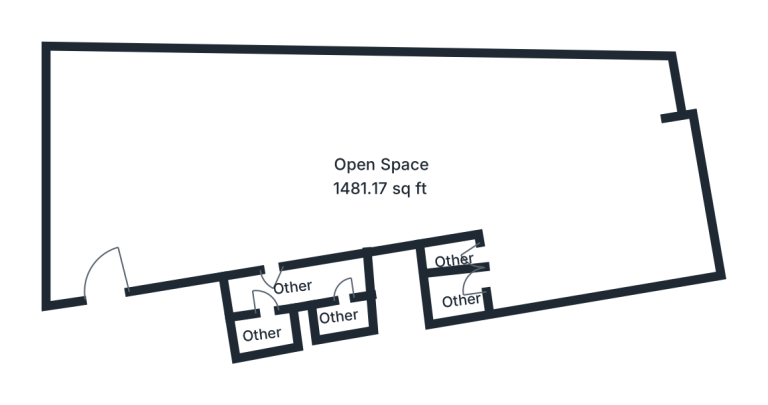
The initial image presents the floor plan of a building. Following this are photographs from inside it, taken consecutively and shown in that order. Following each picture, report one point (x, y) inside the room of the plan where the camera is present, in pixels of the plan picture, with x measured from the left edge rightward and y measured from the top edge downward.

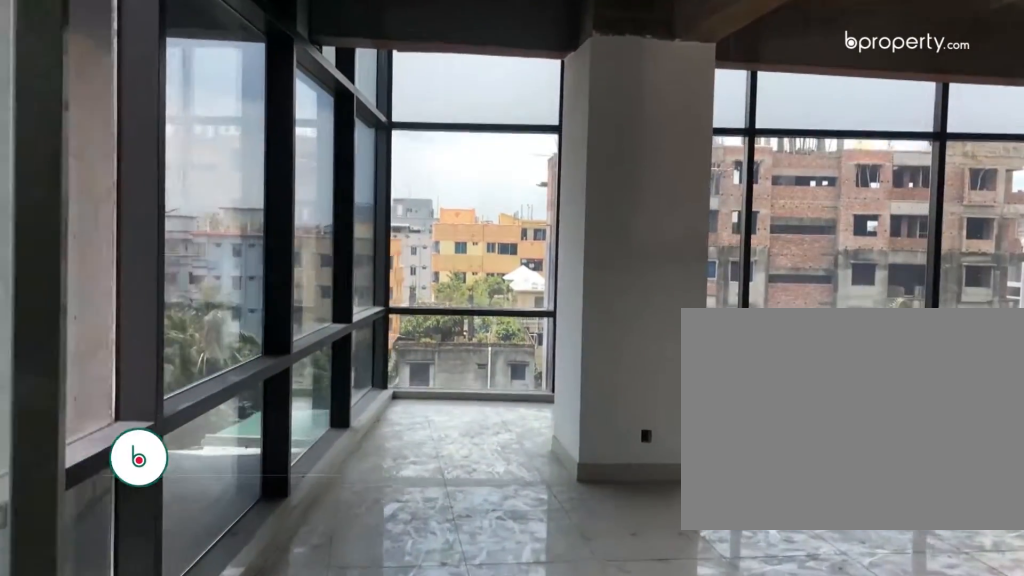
(109, 230)
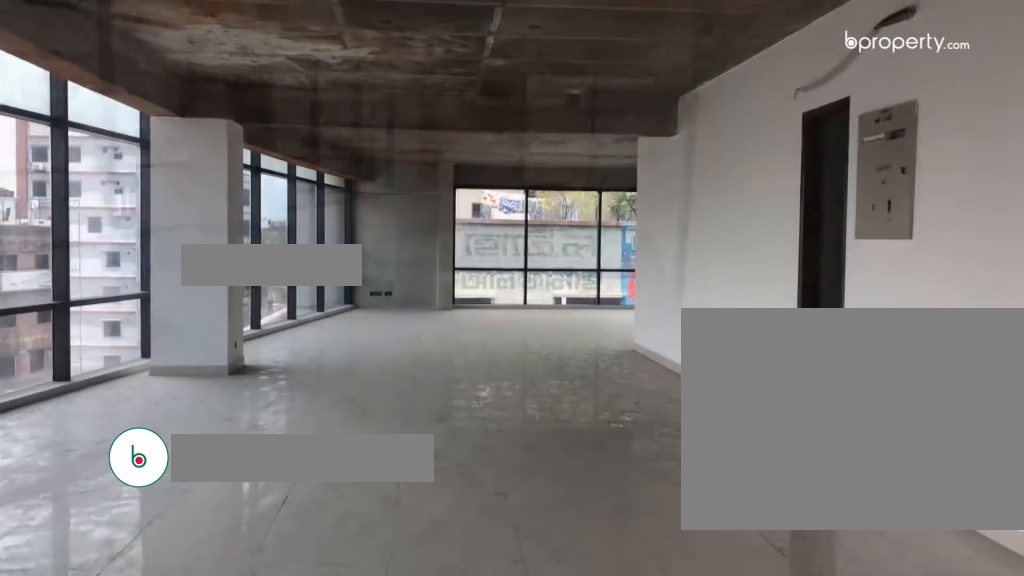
(140, 176)
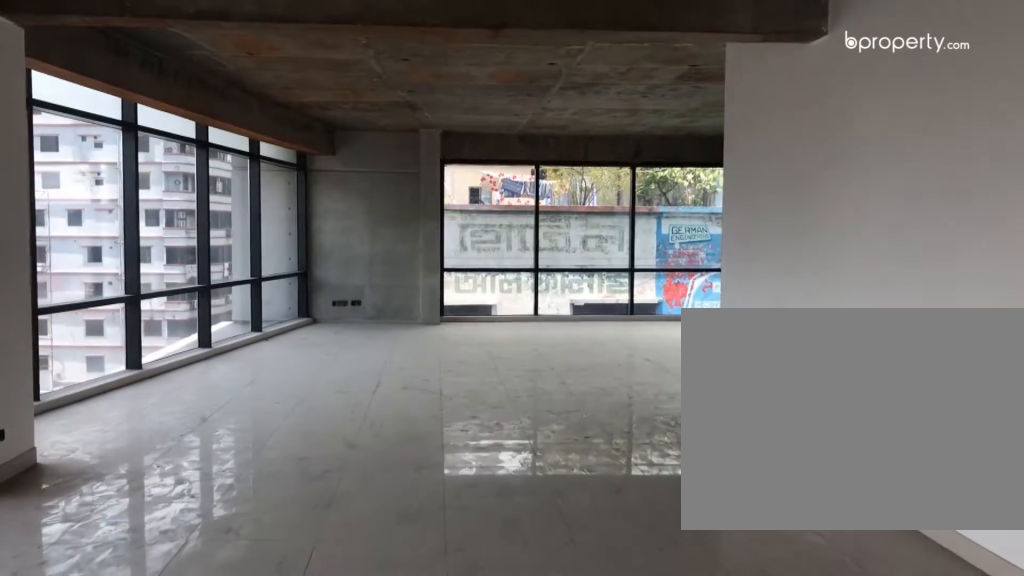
(269, 169)
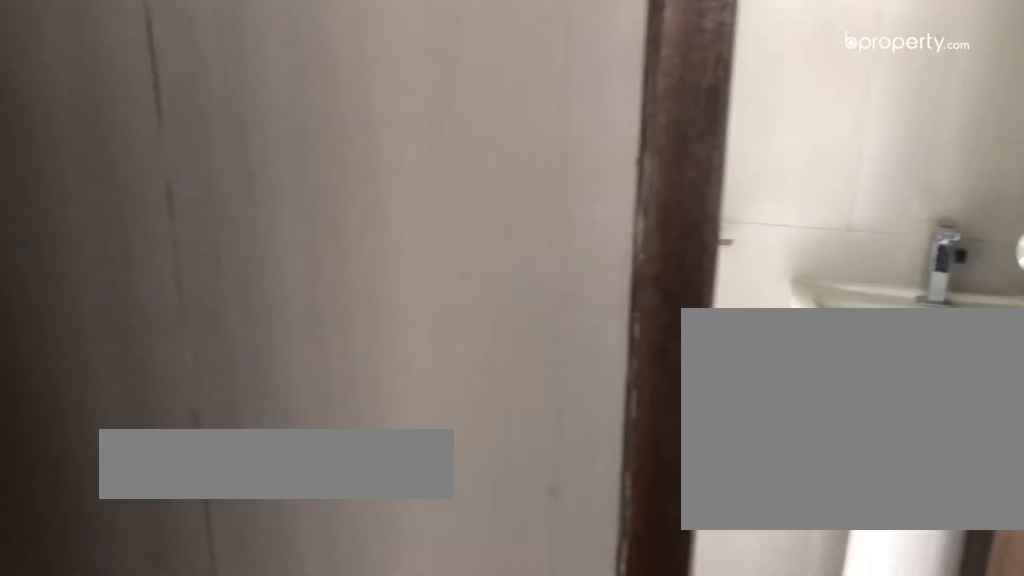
(267, 296)
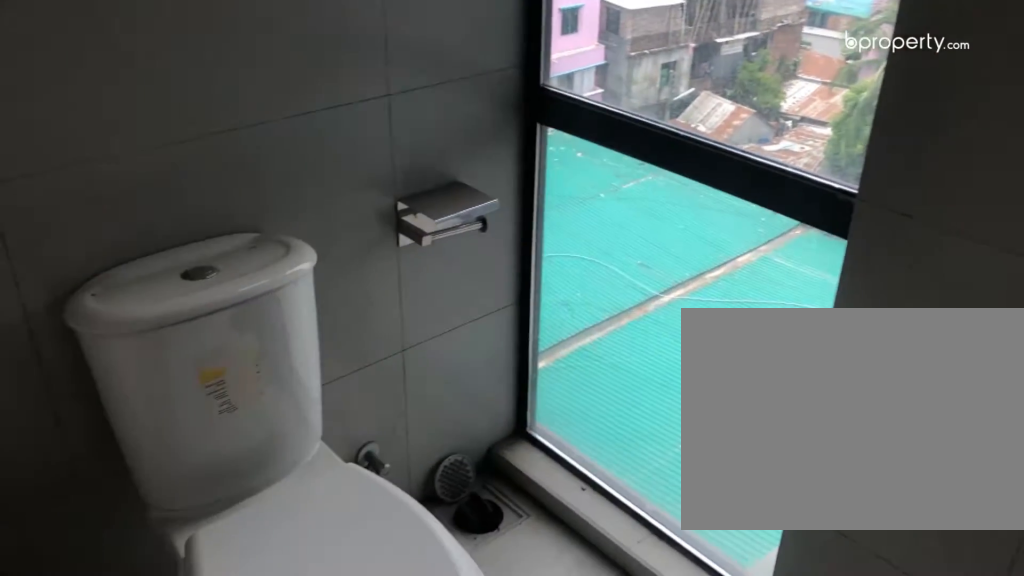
(262, 329)
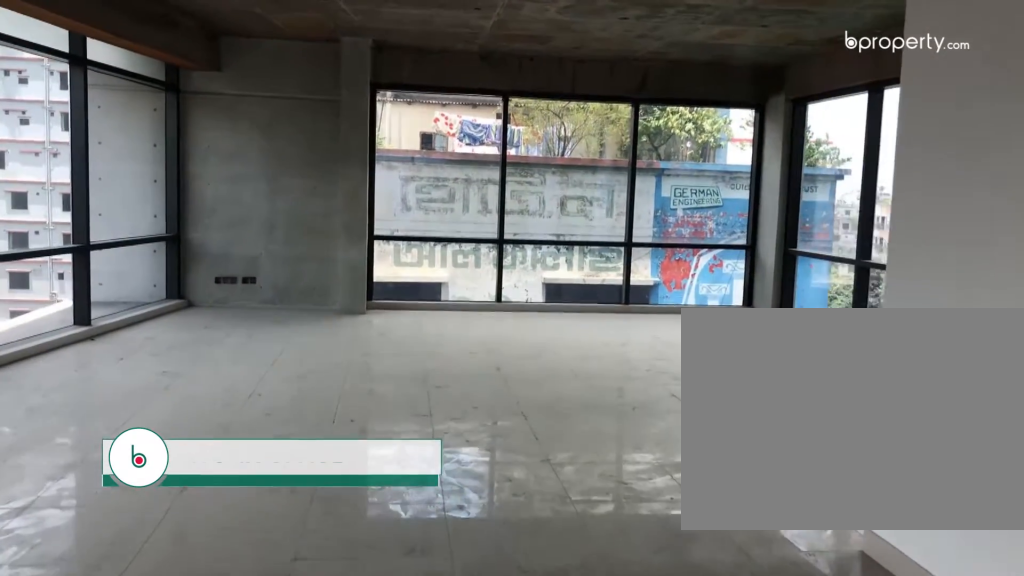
(427, 135)
